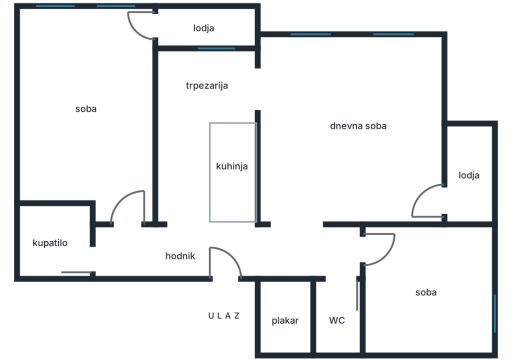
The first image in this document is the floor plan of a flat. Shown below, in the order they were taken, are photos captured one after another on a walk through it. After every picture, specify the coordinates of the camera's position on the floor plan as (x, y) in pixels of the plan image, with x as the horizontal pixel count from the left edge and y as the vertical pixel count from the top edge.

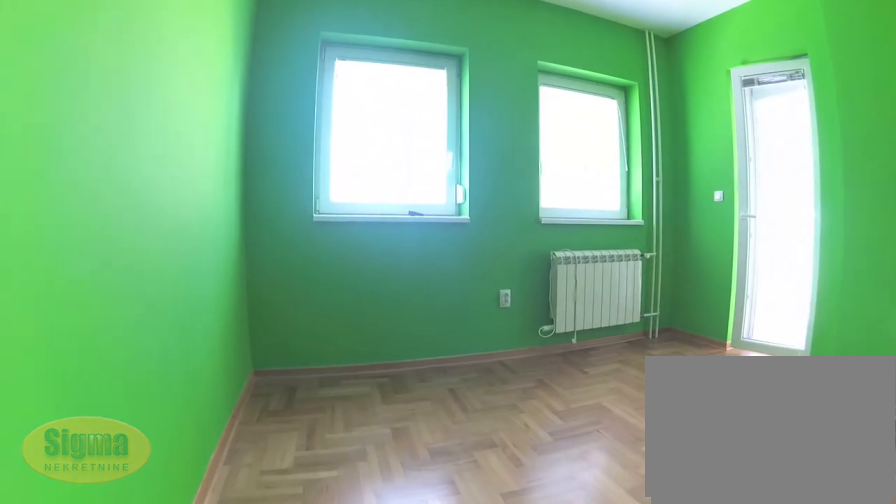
(53, 125)
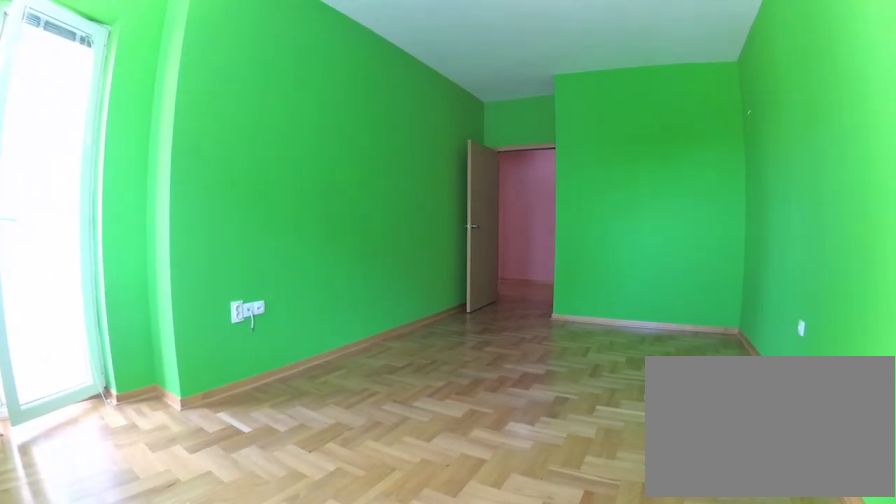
(42, 23)
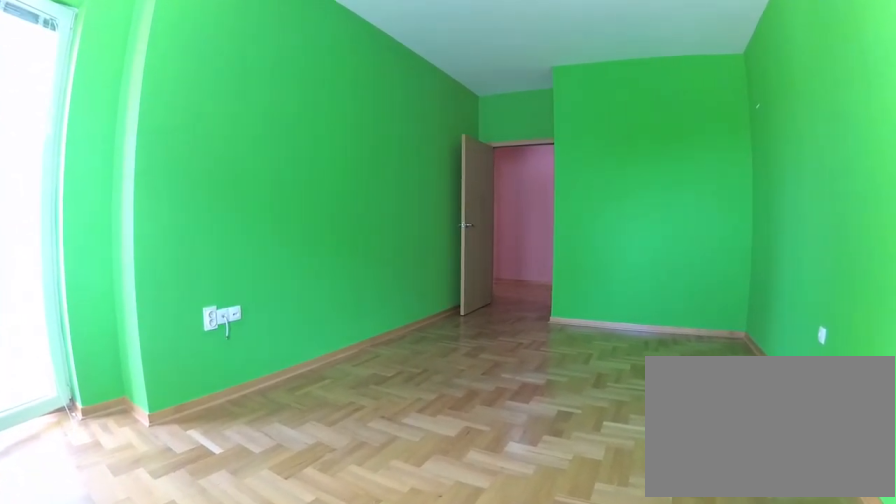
(47, 39)
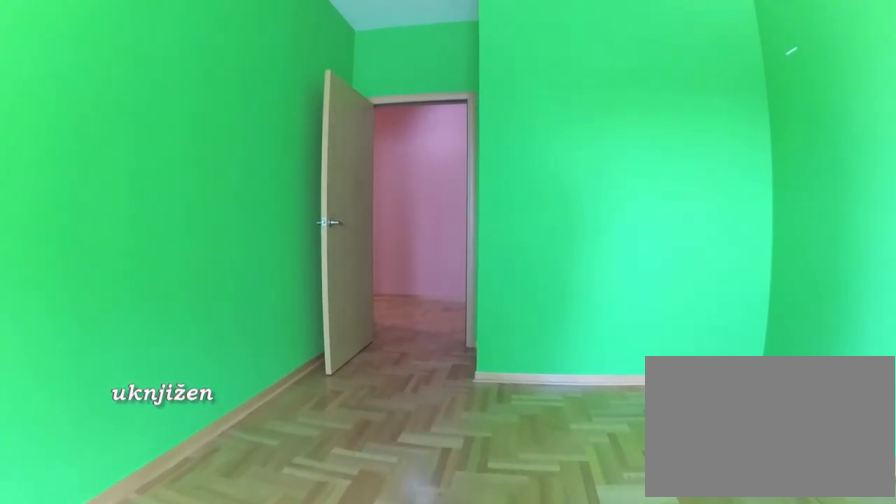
(75, 101)
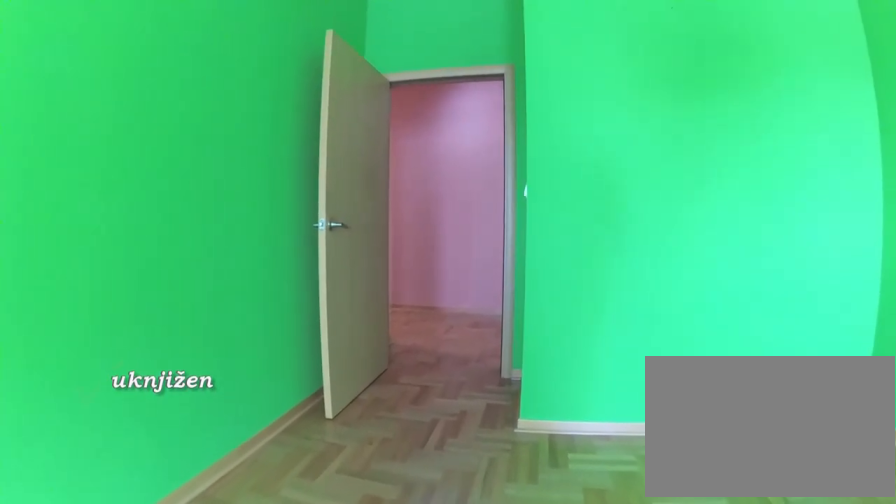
(86, 121)
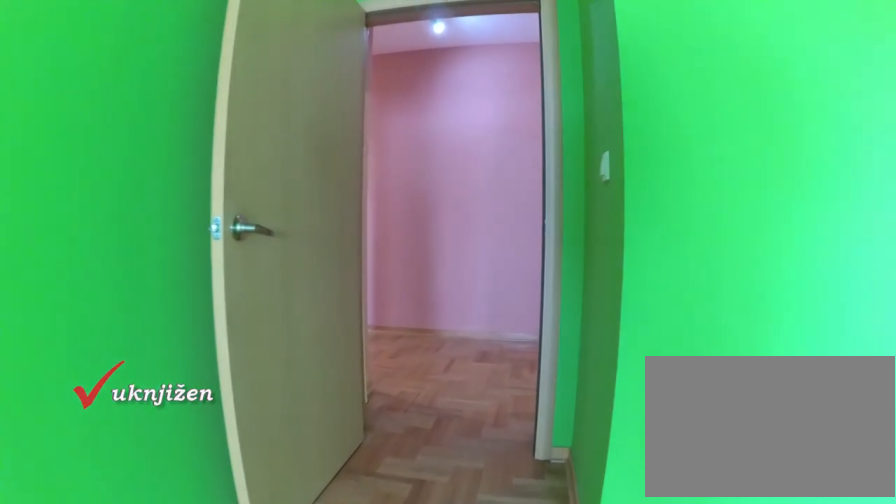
(116, 165)
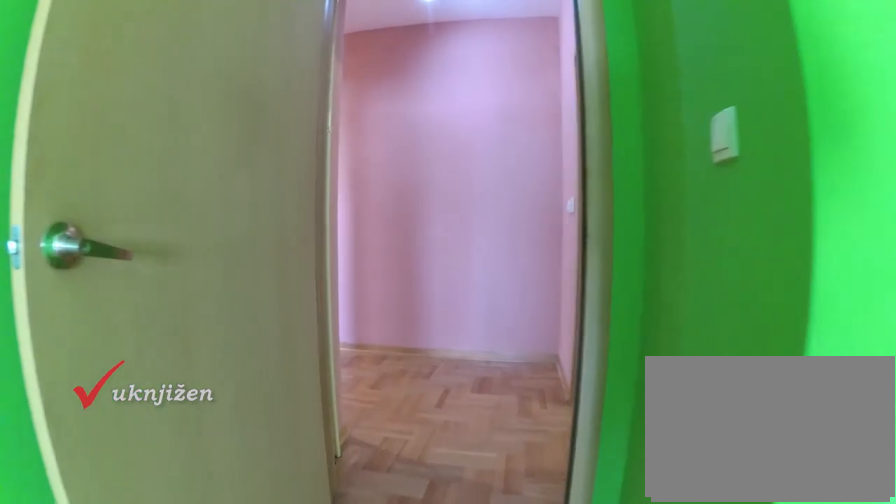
(126, 186)
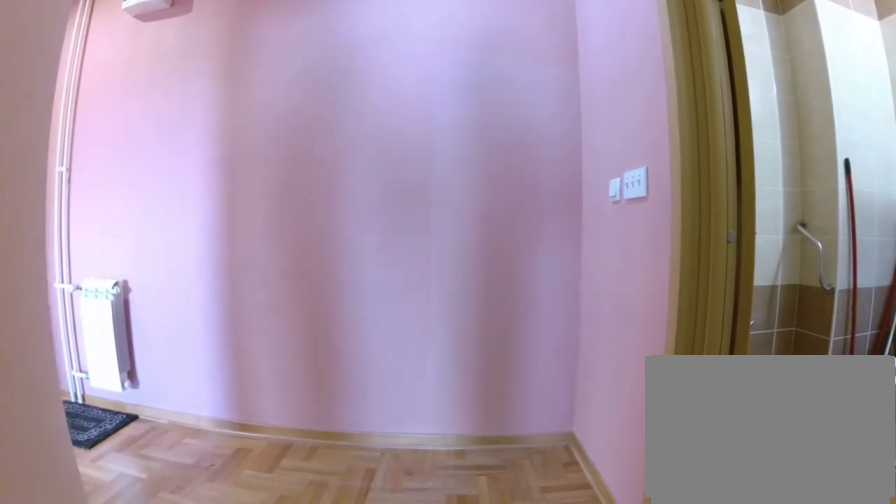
(126, 210)
